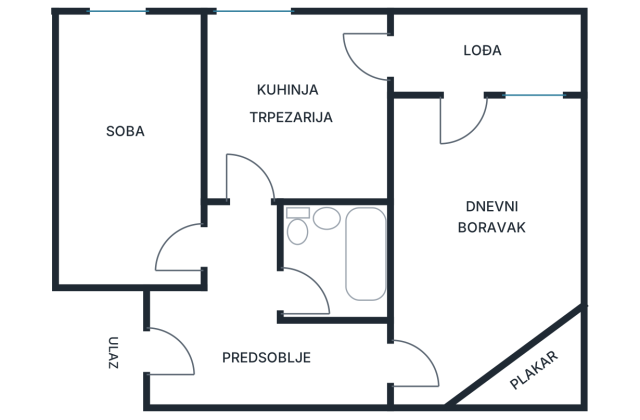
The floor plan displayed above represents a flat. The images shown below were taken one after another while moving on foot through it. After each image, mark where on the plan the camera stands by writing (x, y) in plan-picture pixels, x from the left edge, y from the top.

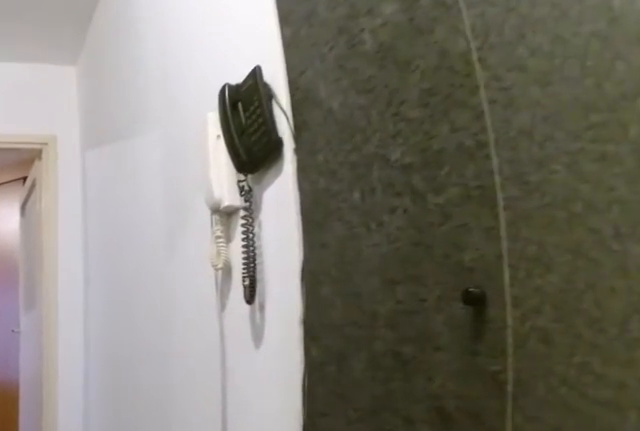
(178, 360)
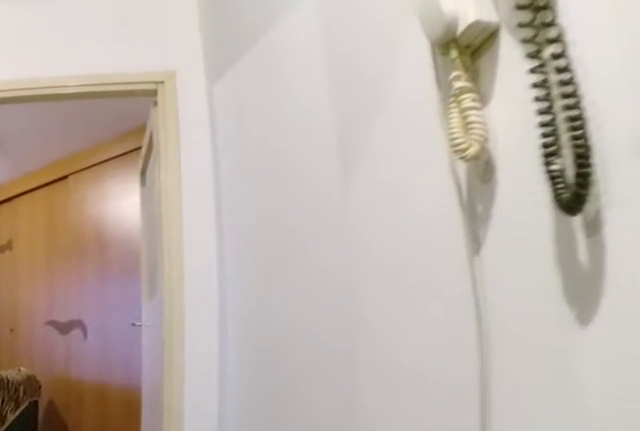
(228, 360)
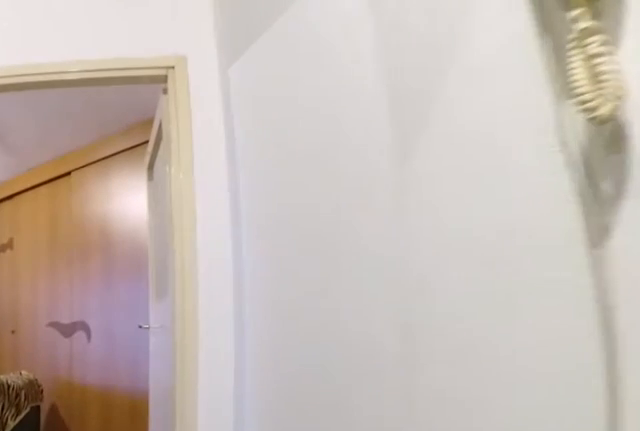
(238, 360)
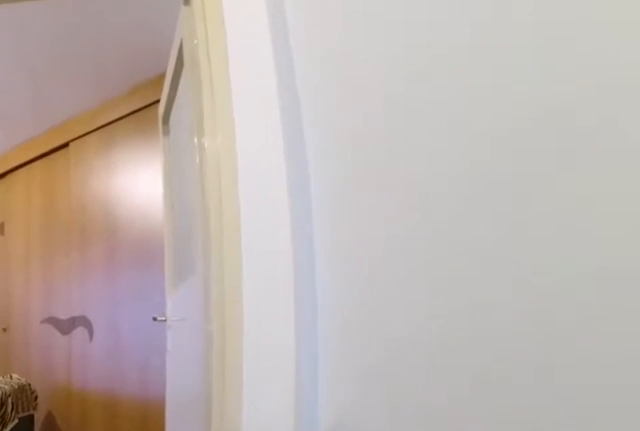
(279, 360)
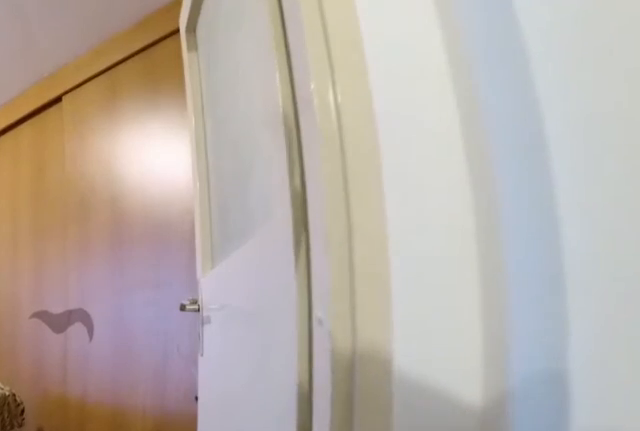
(319, 360)
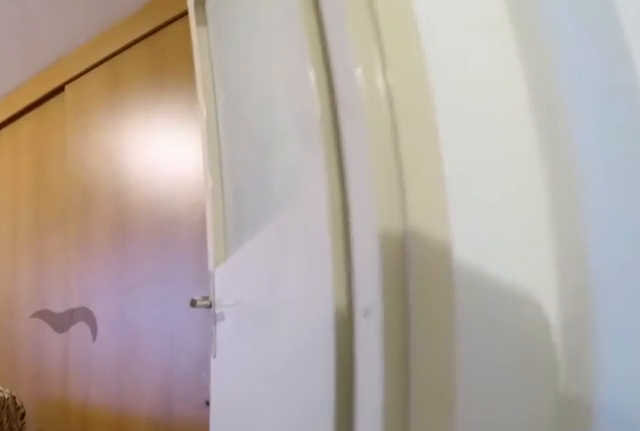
(329, 360)
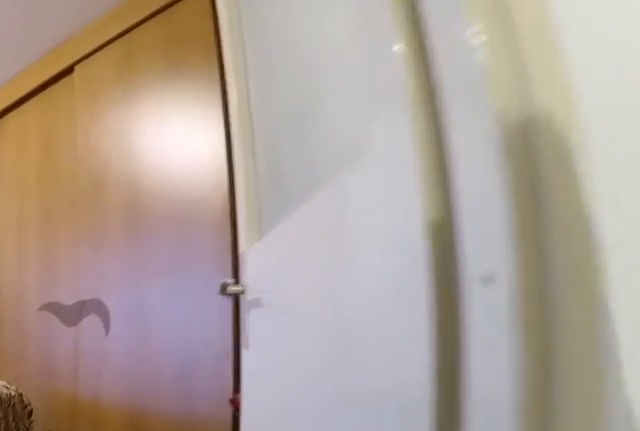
(340, 360)
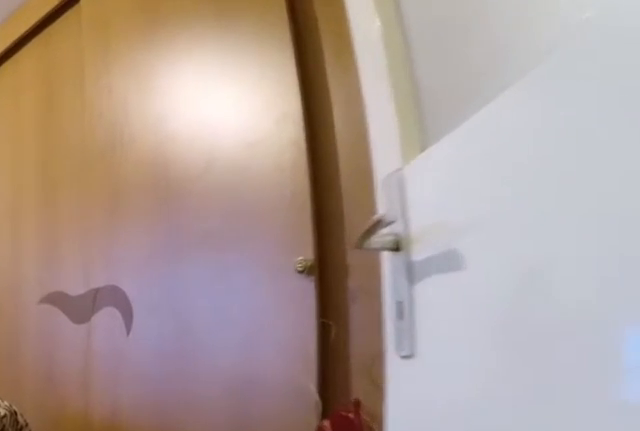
(380, 360)
